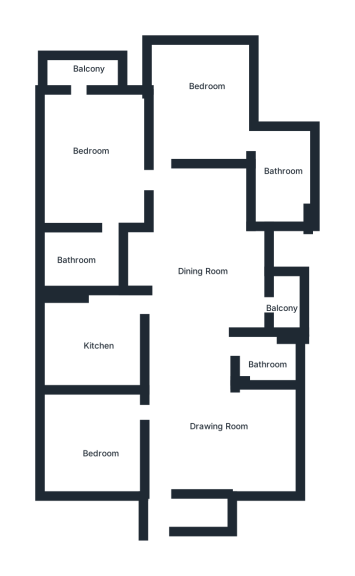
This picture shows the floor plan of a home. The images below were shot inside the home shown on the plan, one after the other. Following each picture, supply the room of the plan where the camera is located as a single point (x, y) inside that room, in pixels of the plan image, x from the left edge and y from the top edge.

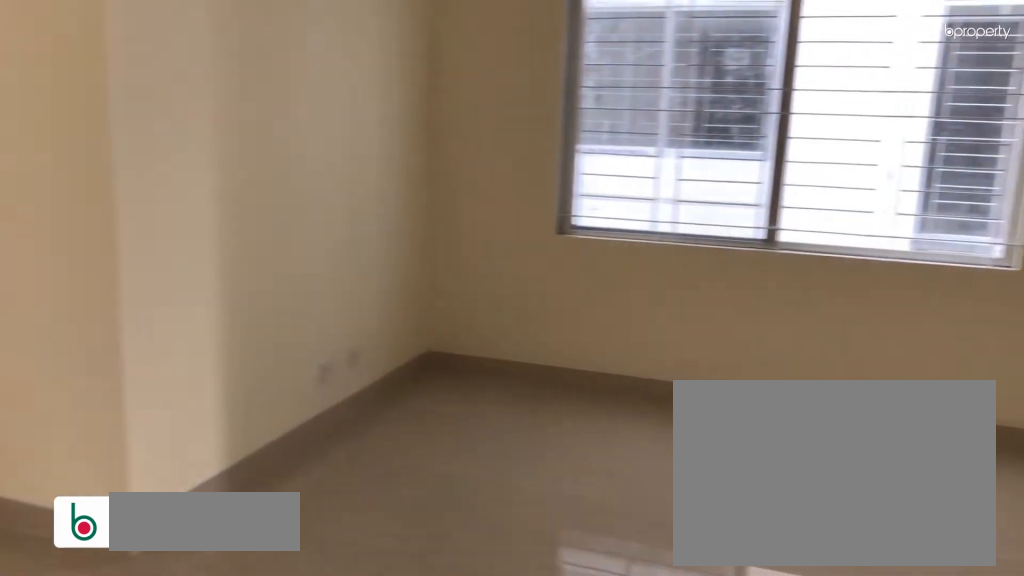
(193, 426)
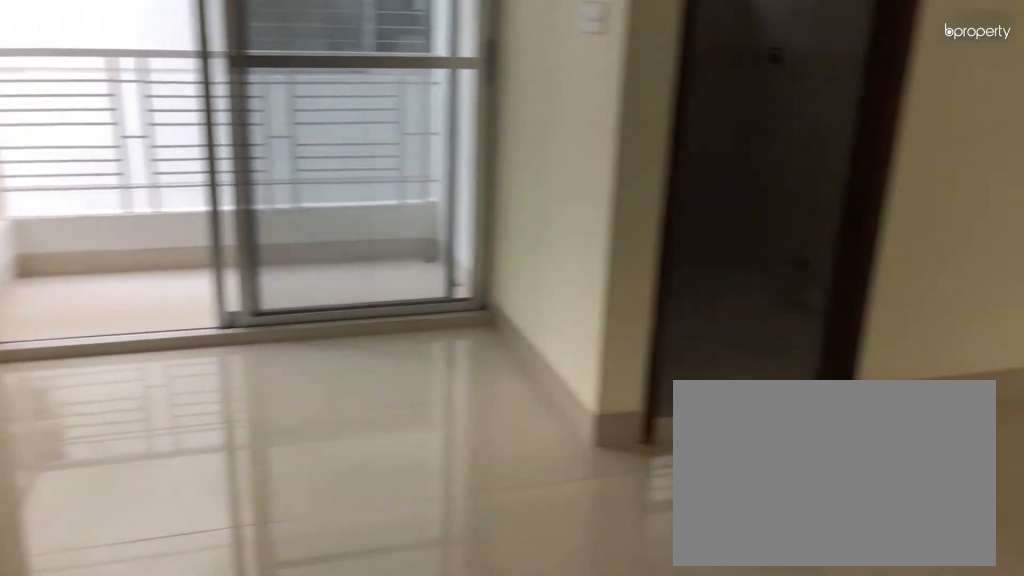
(193, 288)
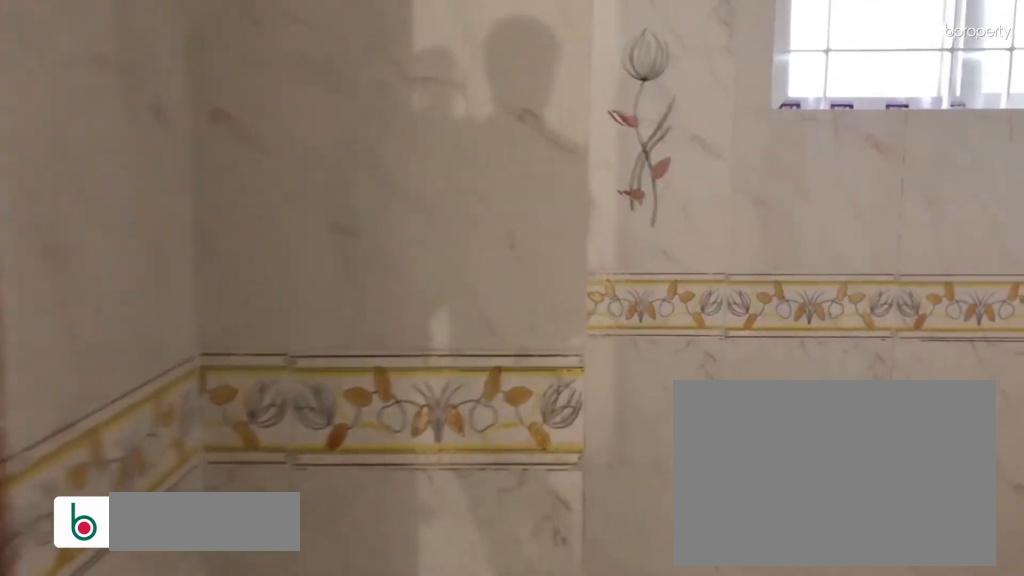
(269, 357)
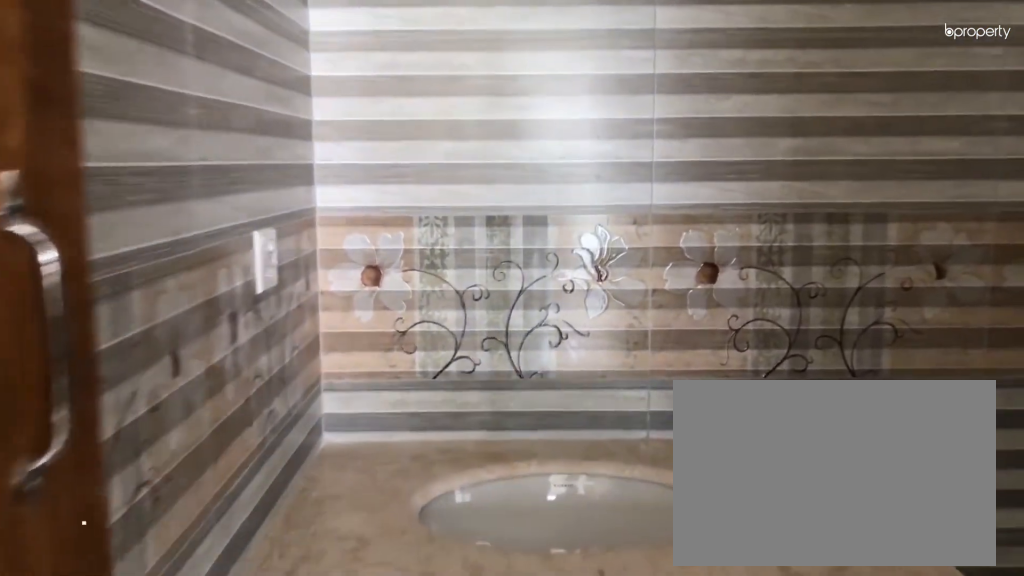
(91, 267)
